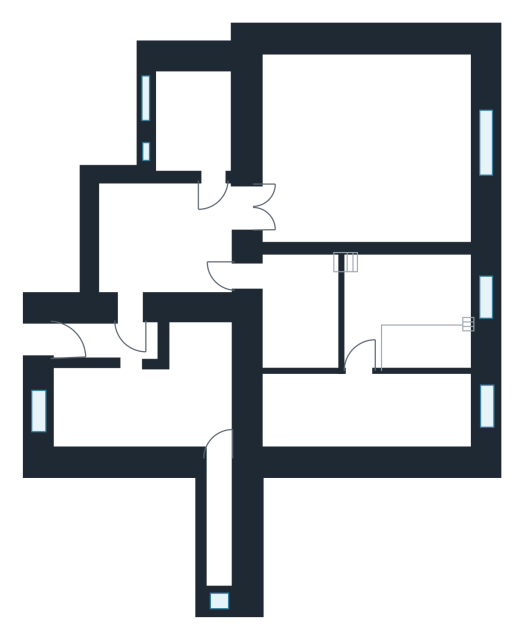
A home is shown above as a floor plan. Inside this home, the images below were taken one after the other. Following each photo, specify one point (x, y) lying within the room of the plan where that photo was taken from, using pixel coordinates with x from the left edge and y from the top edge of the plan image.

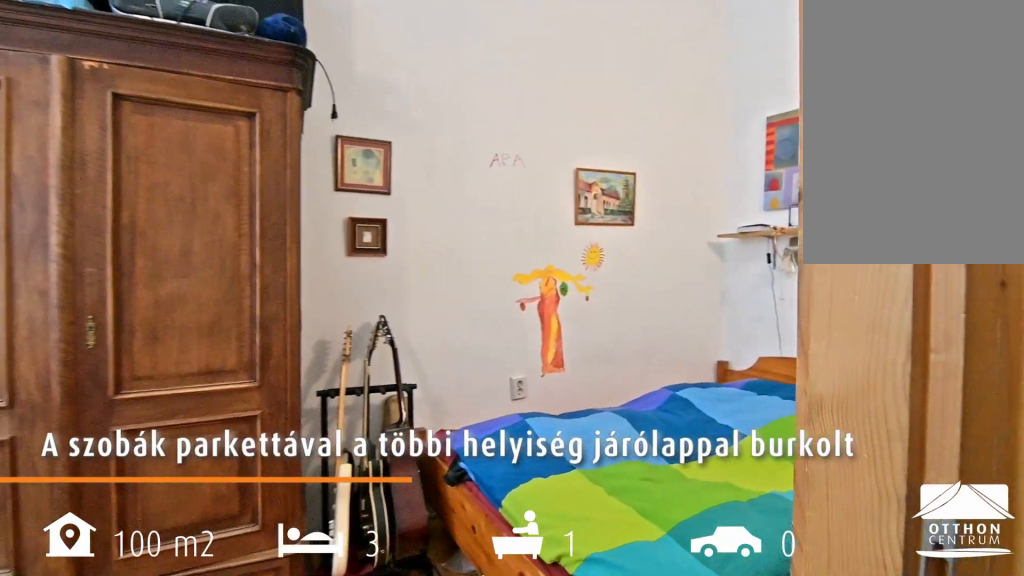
(365, 412)
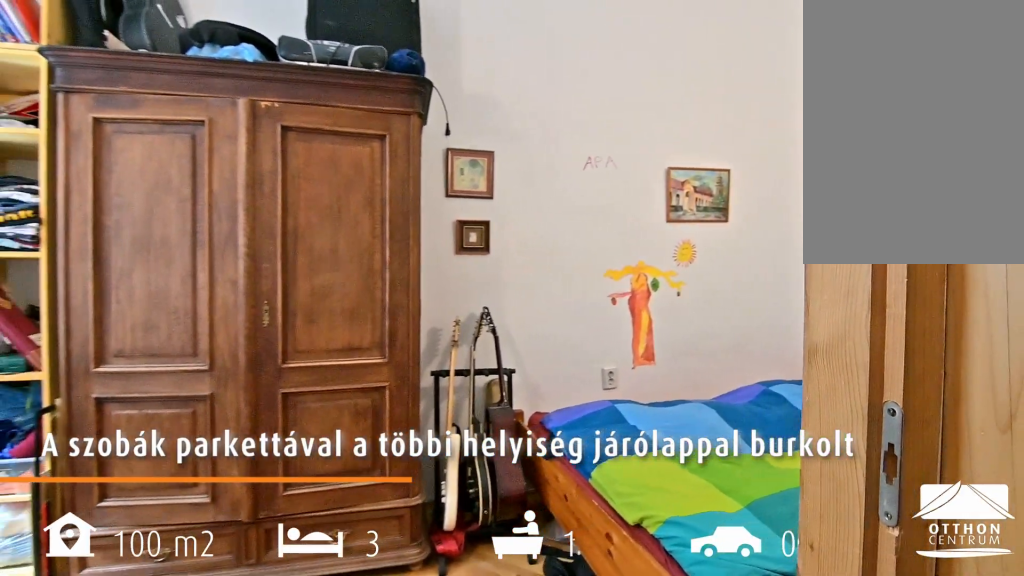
(381, 395)
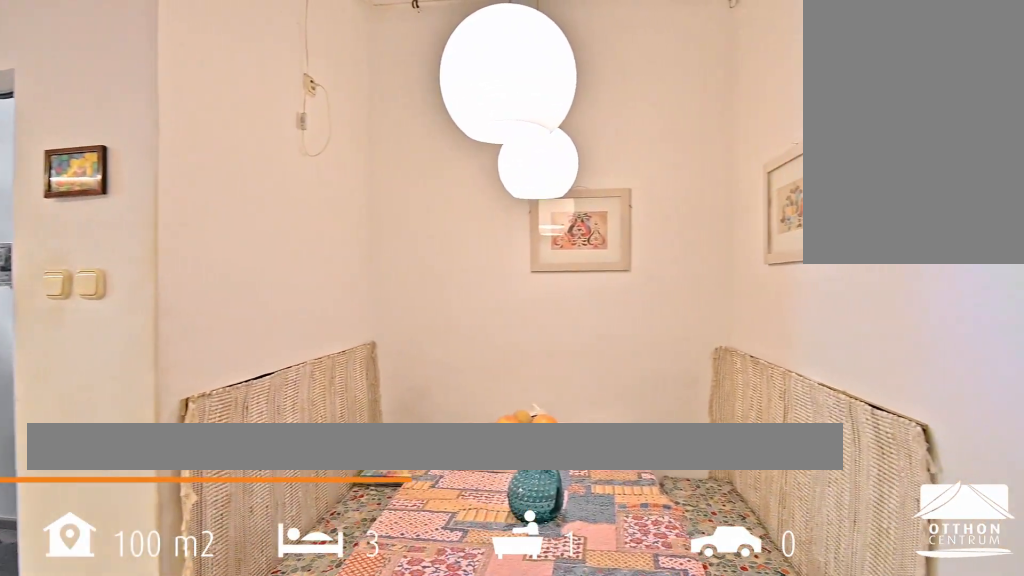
(163, 394)
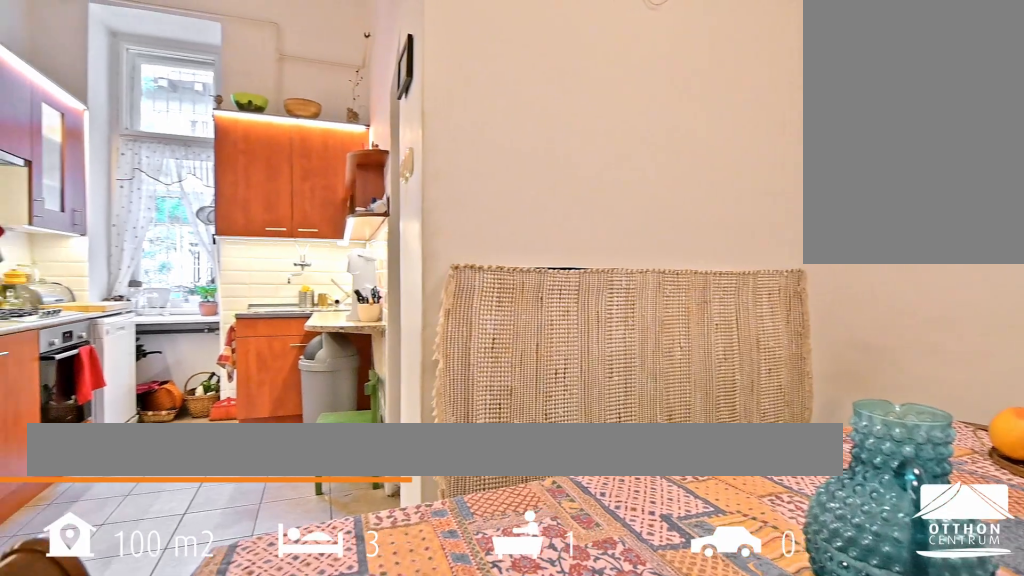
(162, 394)
